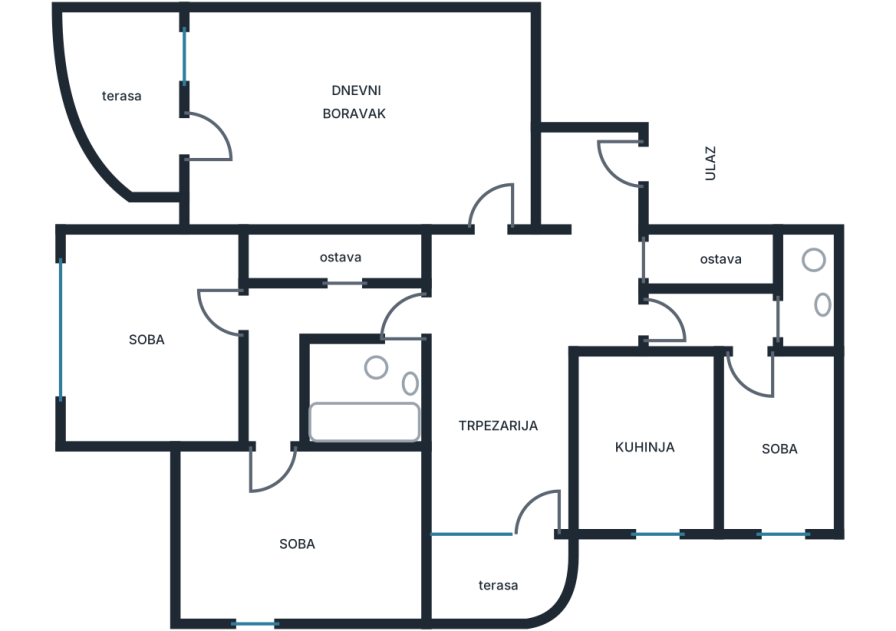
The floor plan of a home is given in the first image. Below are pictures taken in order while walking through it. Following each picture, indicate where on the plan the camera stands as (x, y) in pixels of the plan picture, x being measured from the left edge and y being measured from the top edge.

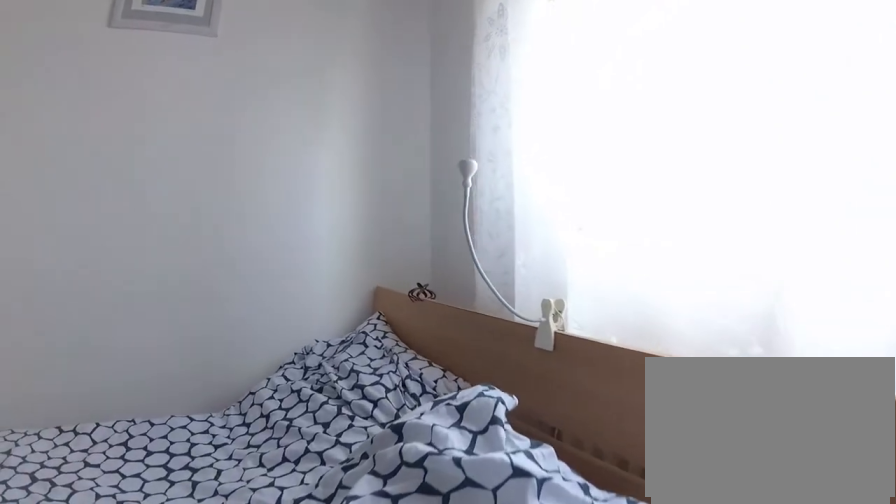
(750, 485)
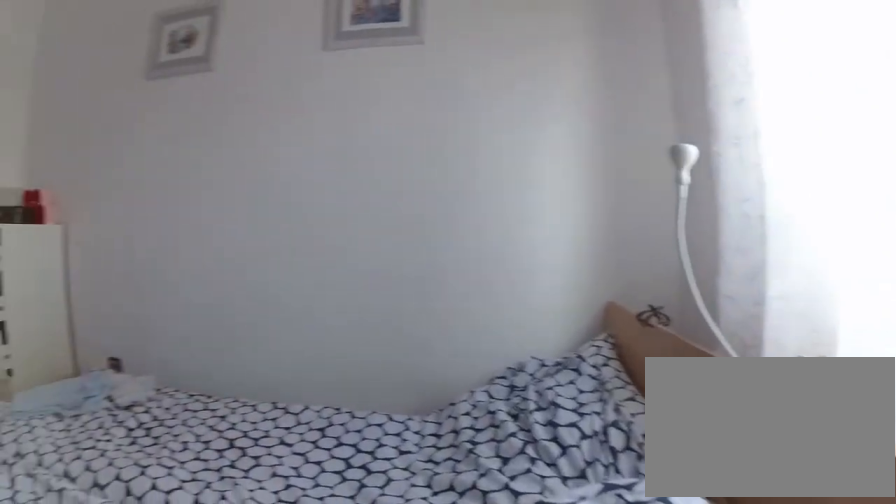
(734, 495)
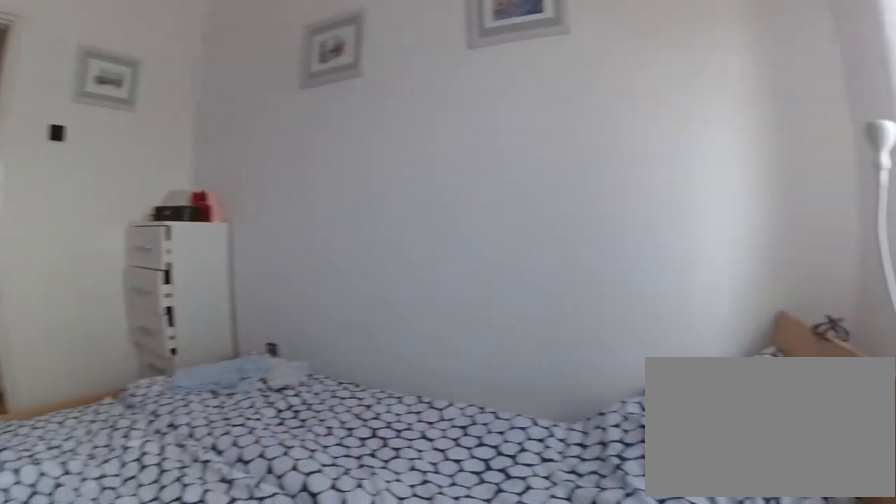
(731, 506)
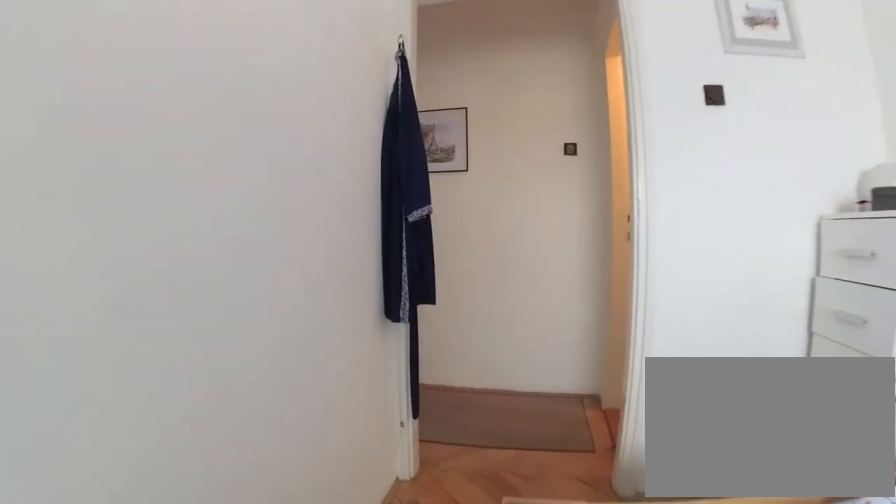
(757, 475)
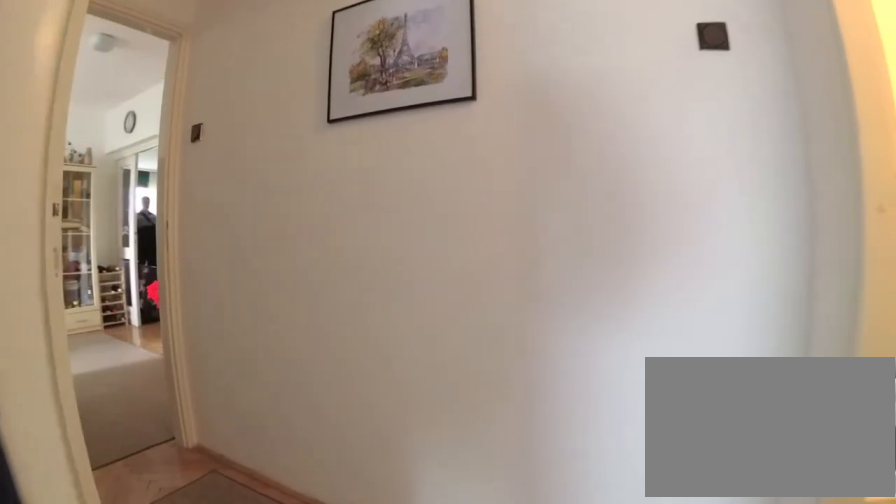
(757, 387)
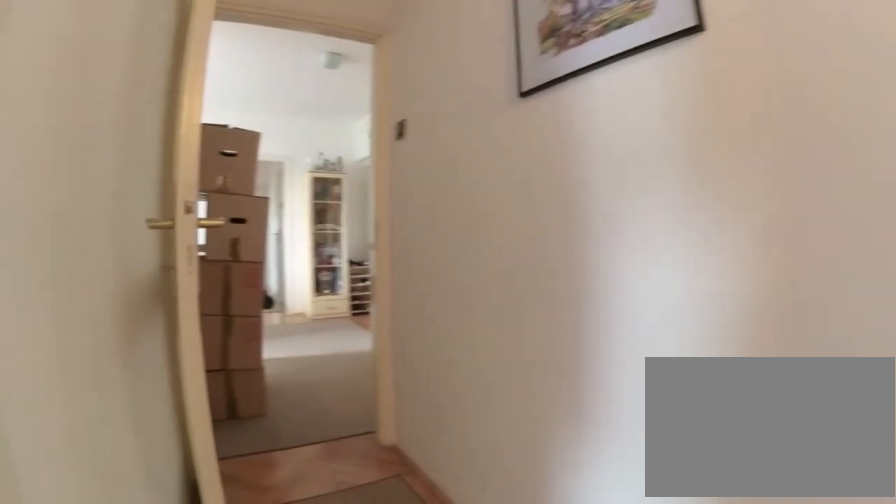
(764, 364)
